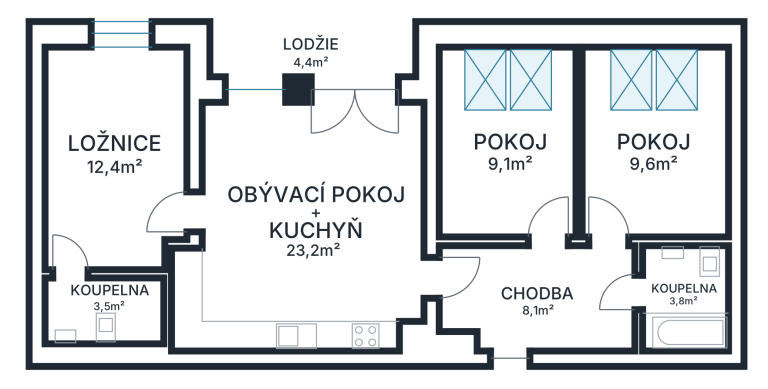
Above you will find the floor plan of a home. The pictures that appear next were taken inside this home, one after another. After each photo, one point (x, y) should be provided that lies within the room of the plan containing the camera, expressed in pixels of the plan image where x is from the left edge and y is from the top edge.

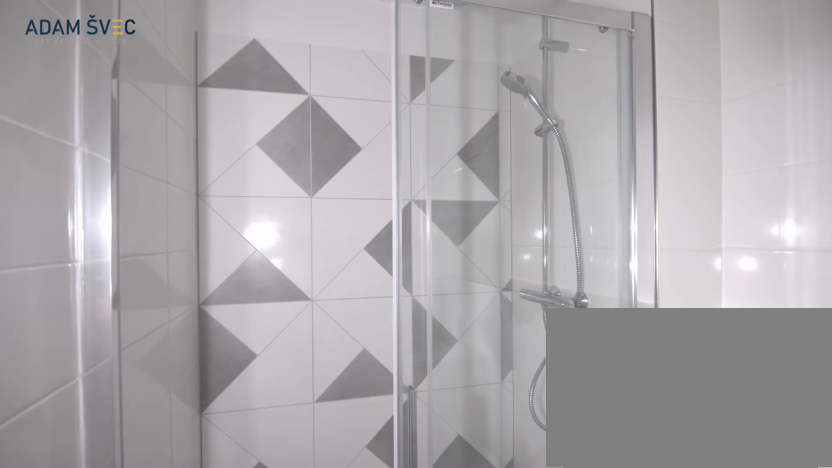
(104, 311)
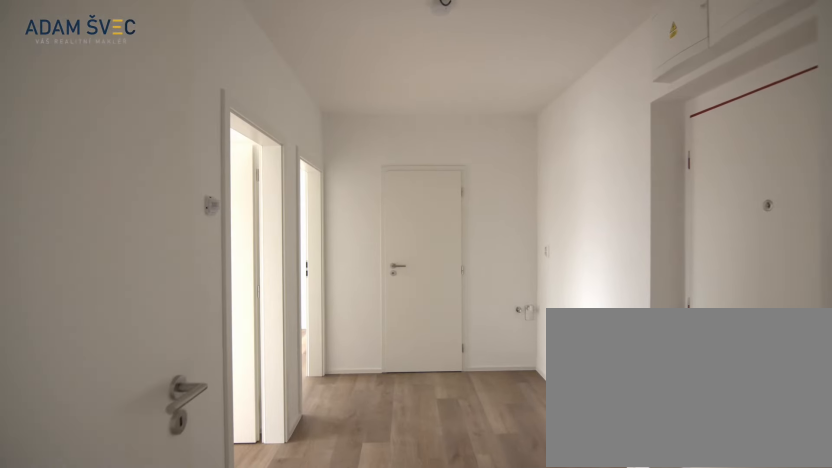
(539, 297)
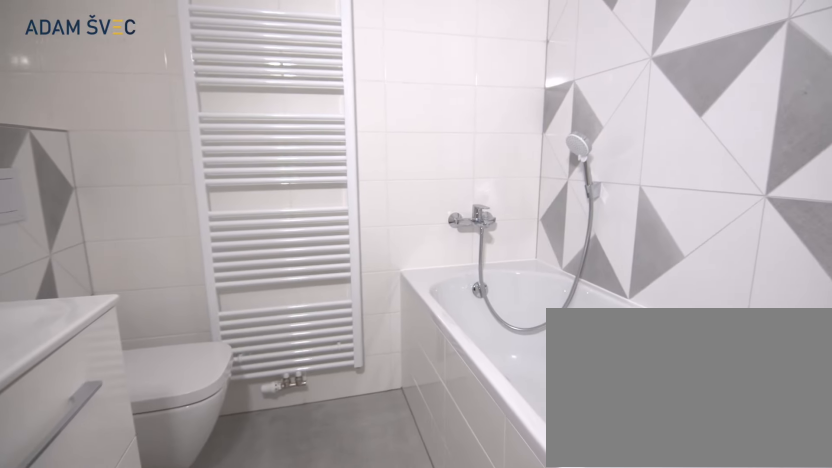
(685, 299)
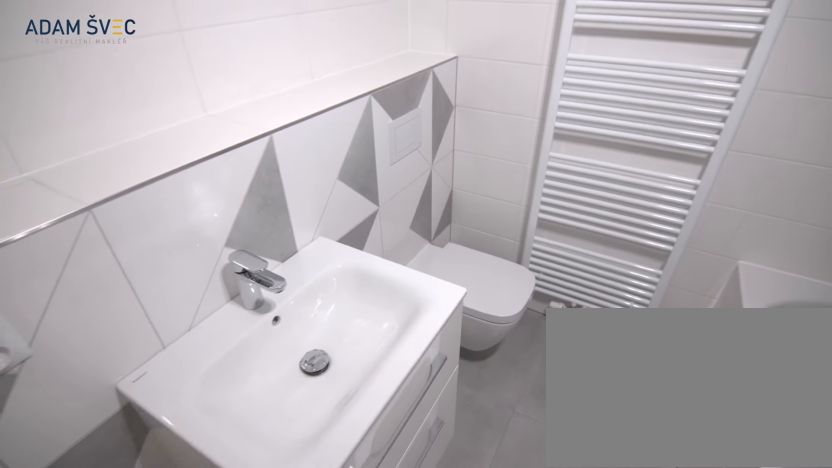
(685, 299)
